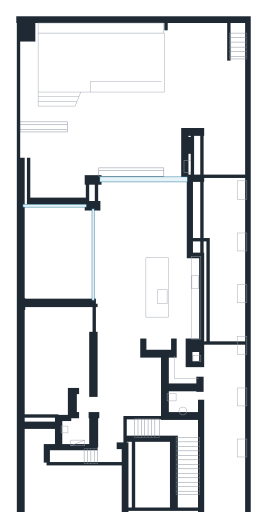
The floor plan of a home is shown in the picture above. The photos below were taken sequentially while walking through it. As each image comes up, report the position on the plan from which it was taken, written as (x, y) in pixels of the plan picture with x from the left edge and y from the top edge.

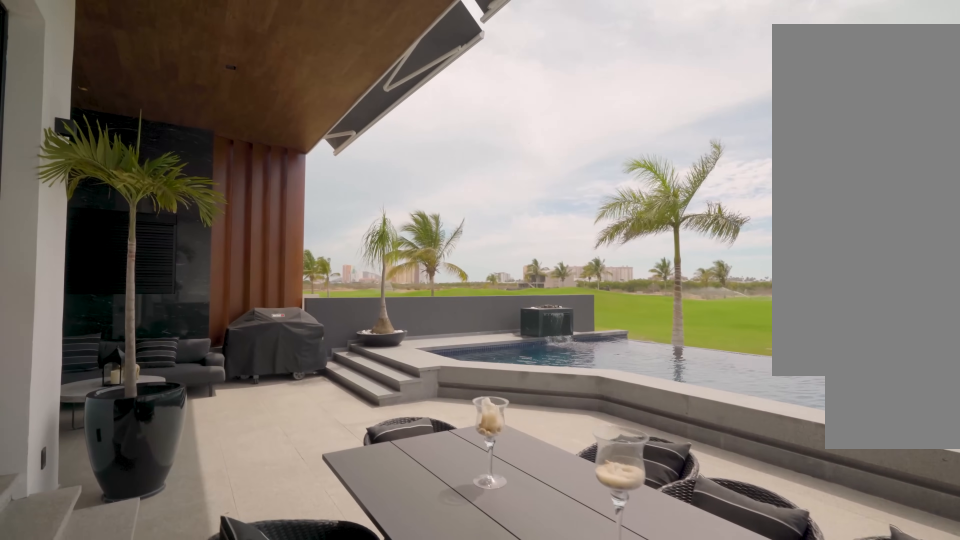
(167, 161)
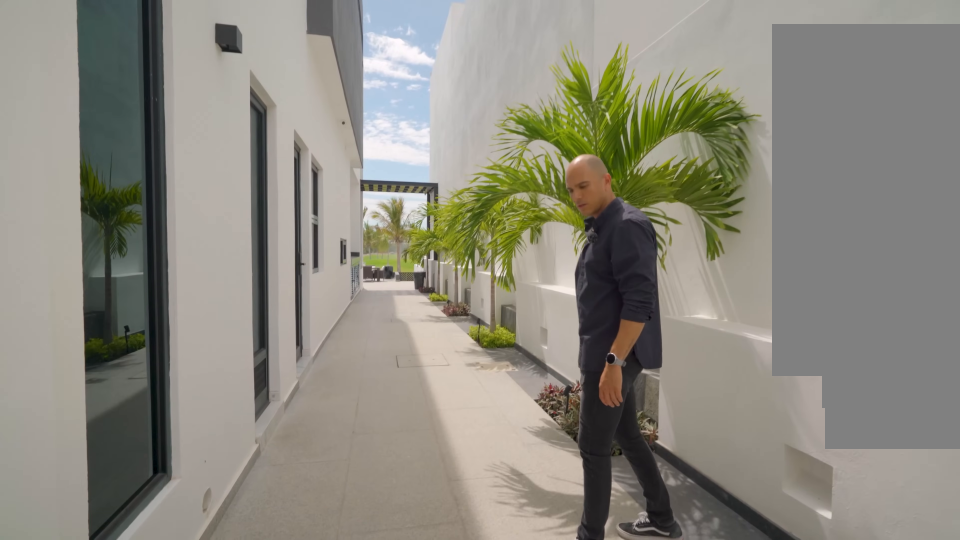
(221, 469)
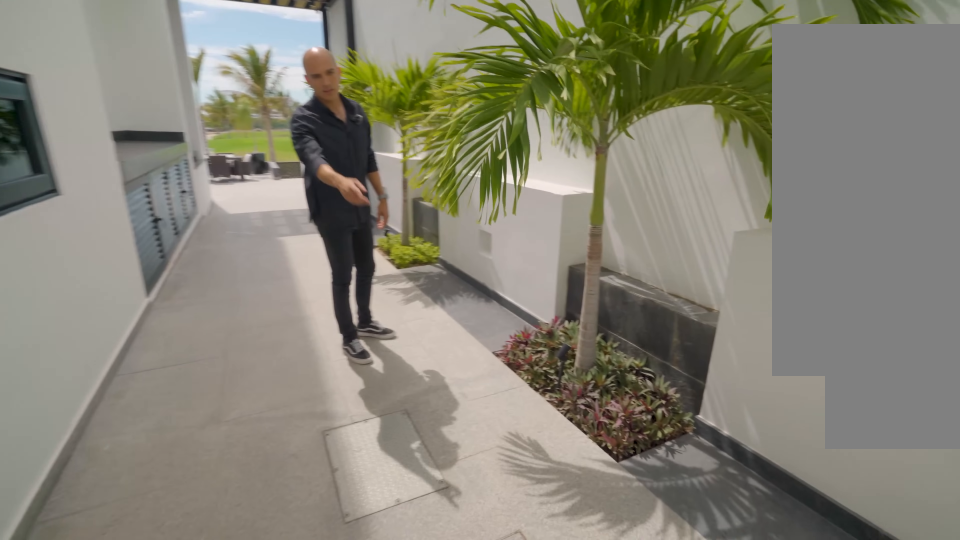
(225, 371)
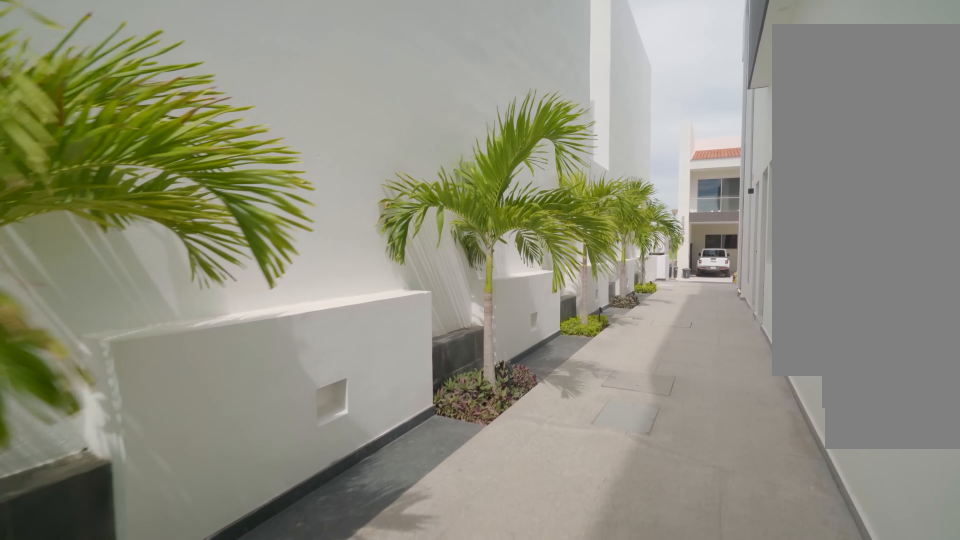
(222, 297)
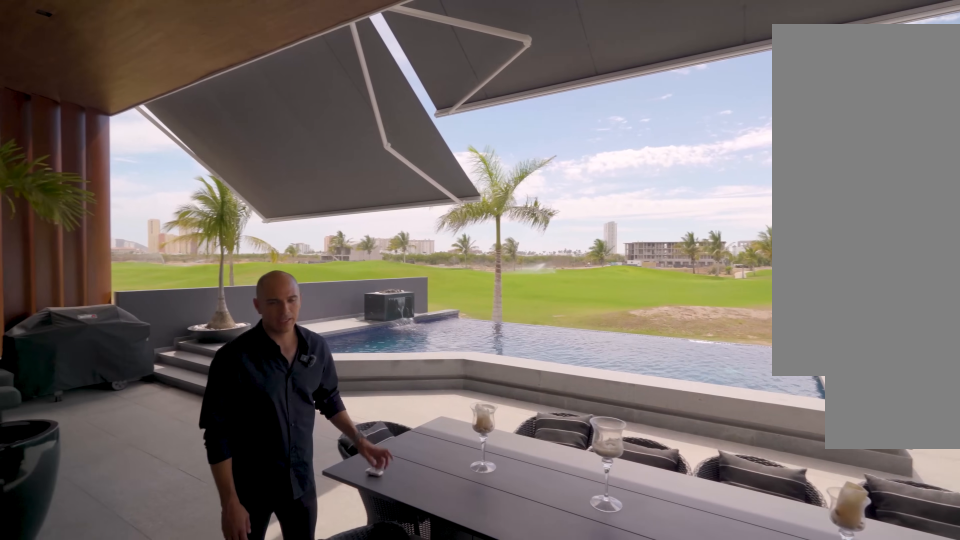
(133, 178)
